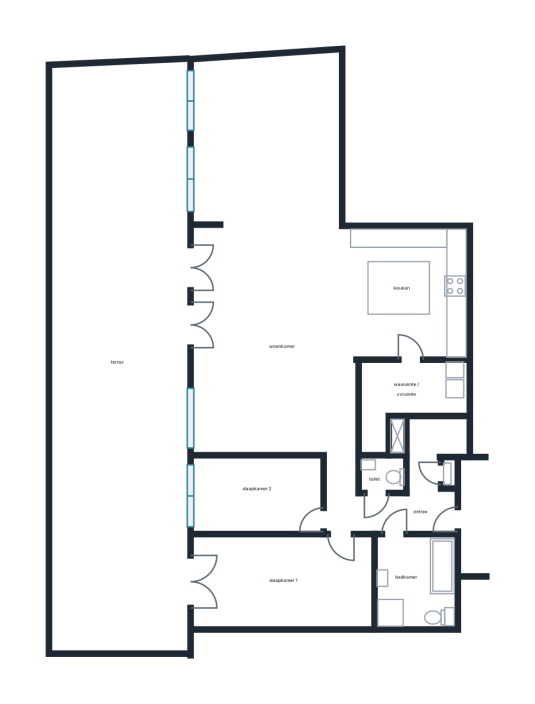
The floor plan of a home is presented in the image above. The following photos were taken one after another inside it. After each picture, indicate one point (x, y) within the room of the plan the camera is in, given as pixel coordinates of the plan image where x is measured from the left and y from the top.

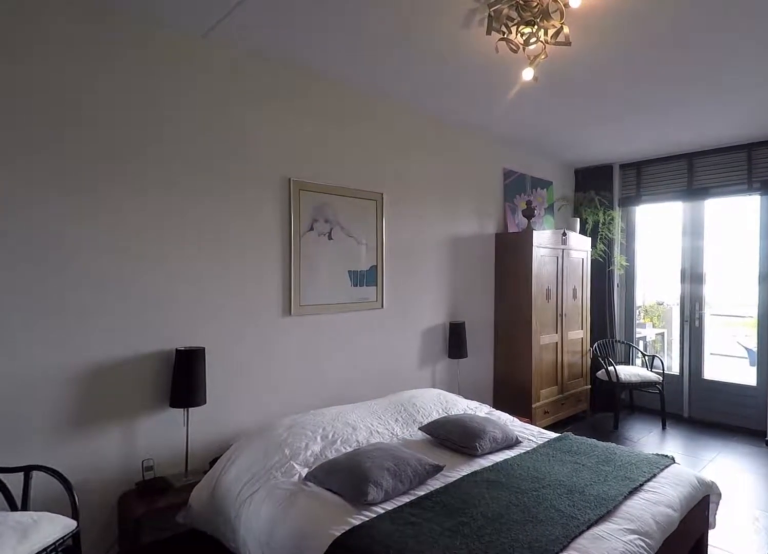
(283, 581)
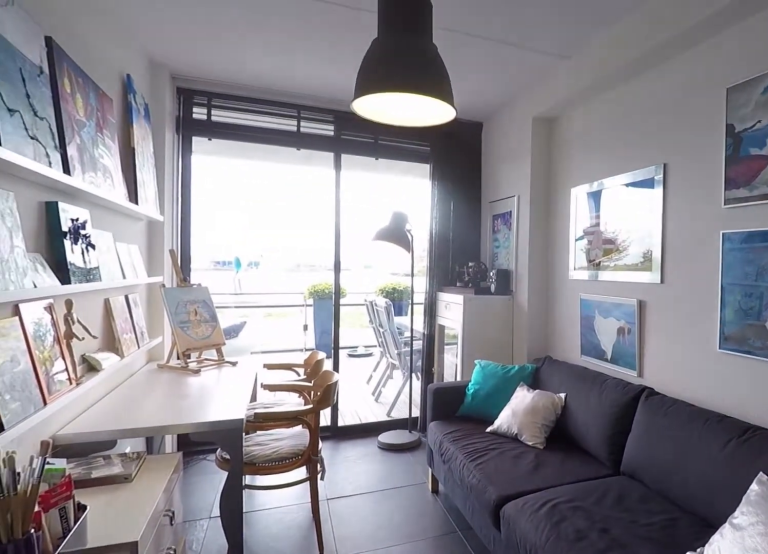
(256, 494)
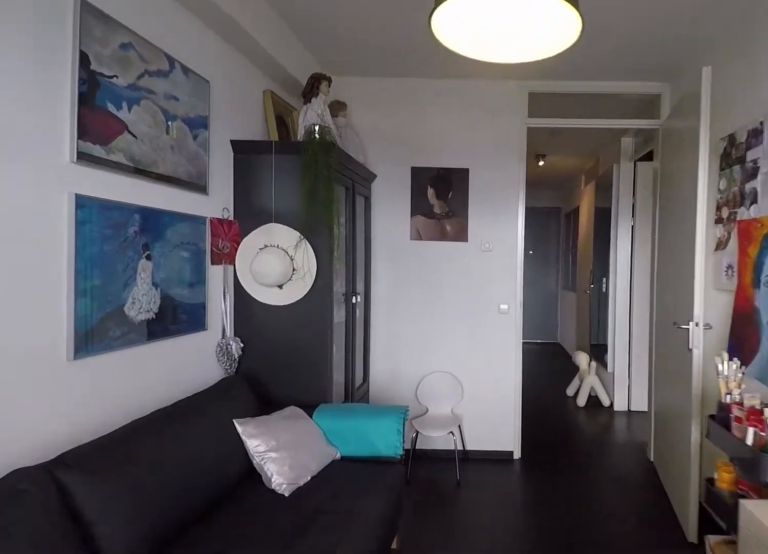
(256, 494)
